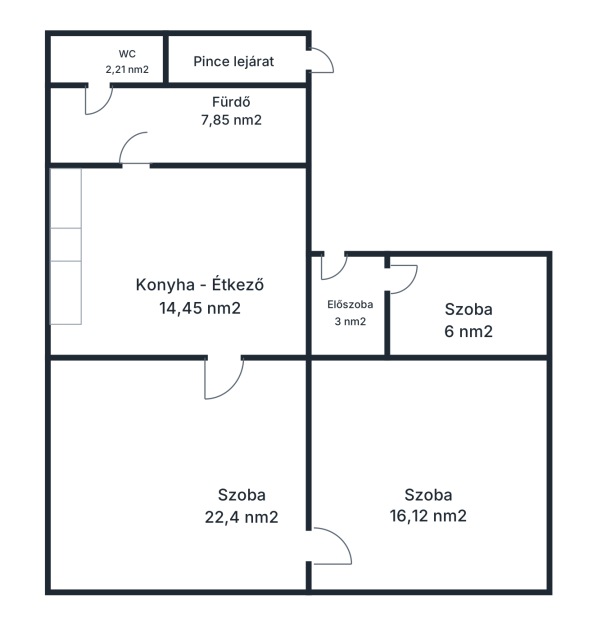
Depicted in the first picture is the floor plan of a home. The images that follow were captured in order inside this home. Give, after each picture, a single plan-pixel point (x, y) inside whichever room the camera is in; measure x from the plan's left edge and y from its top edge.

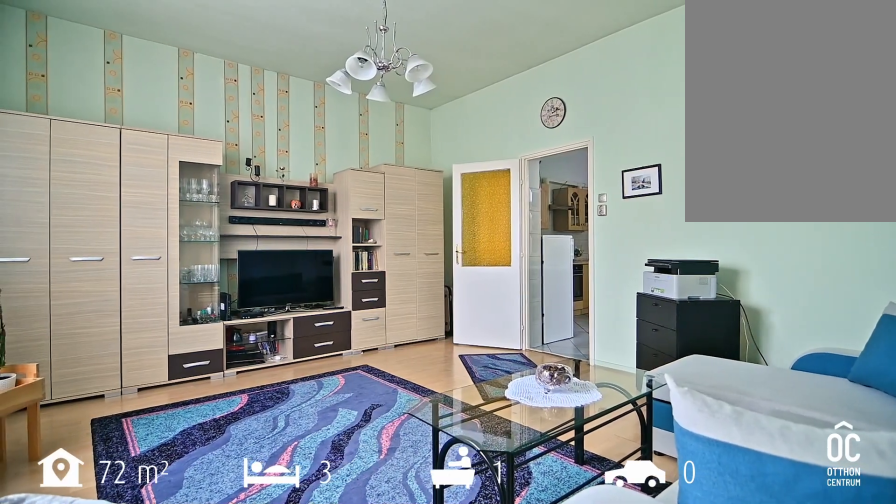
(179, 478)
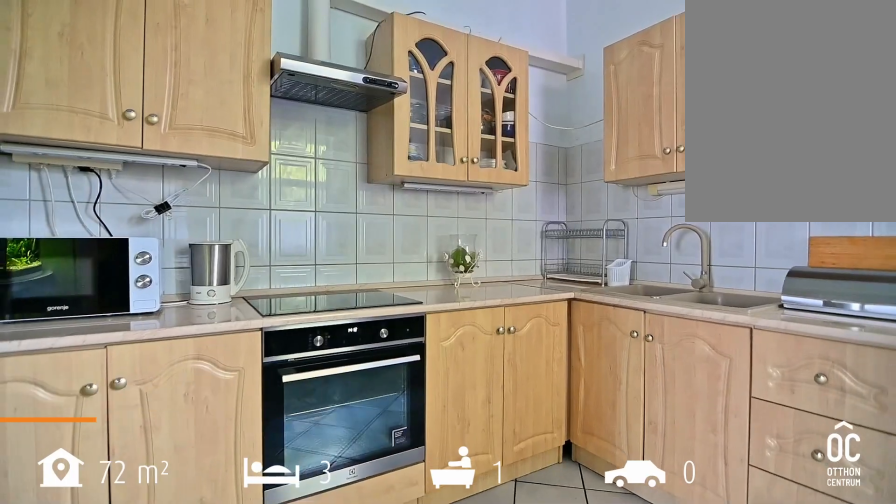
(181, 264)
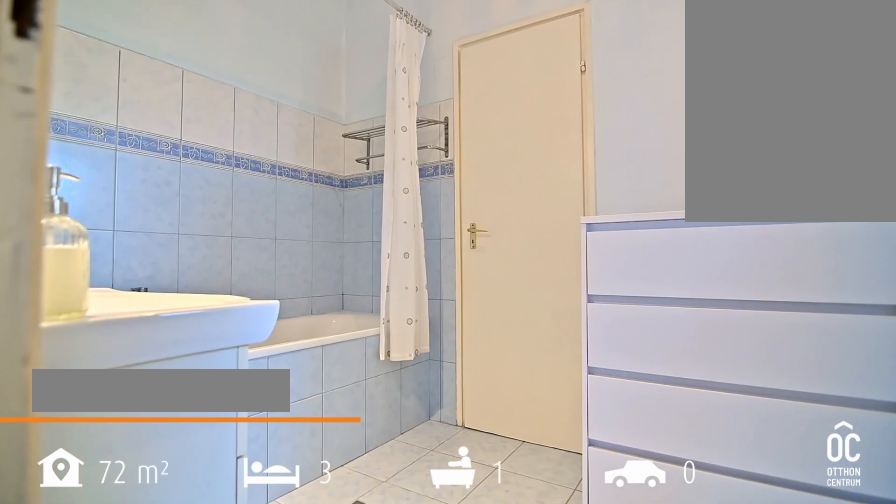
(174, 125)
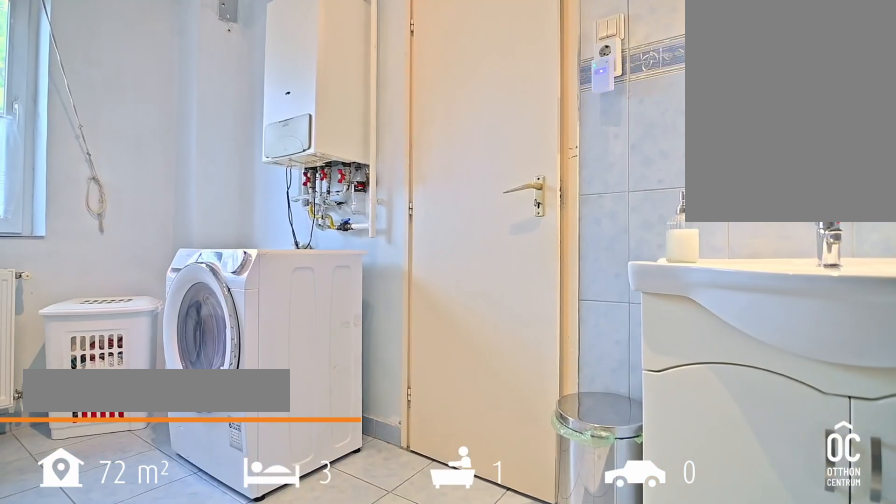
(174, 125)
